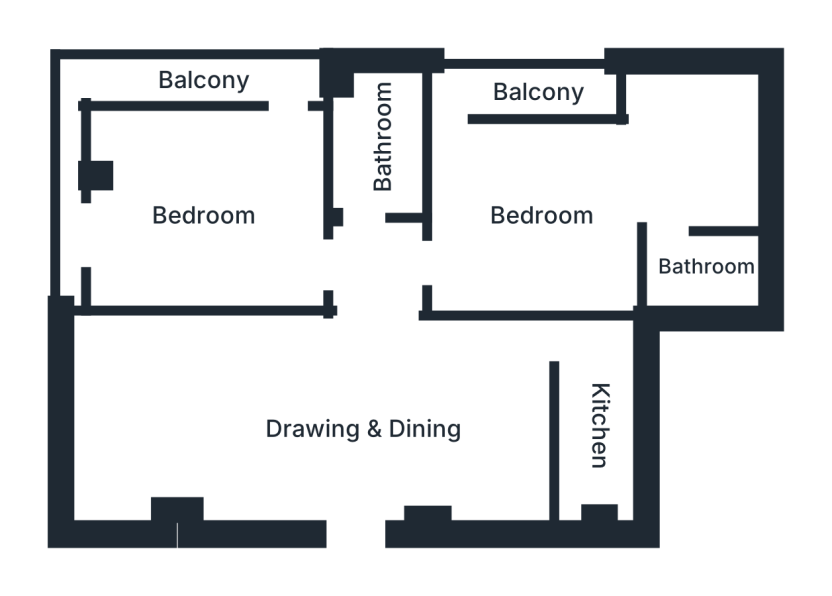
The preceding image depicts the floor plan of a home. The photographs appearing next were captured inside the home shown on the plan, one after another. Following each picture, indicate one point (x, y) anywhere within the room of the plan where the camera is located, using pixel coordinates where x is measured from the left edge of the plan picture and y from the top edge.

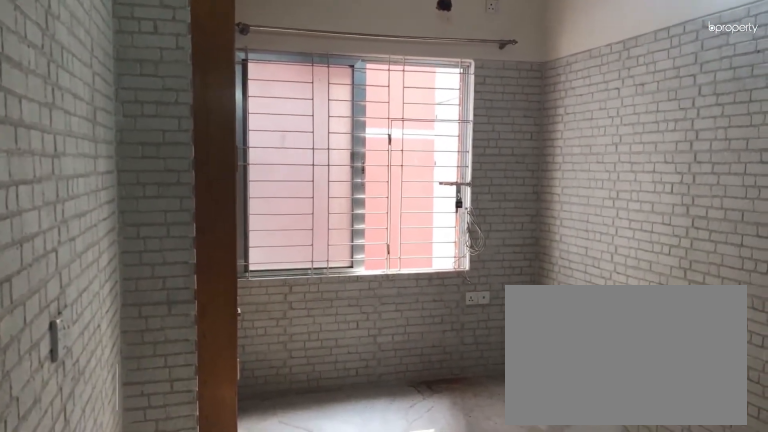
(364, 431)
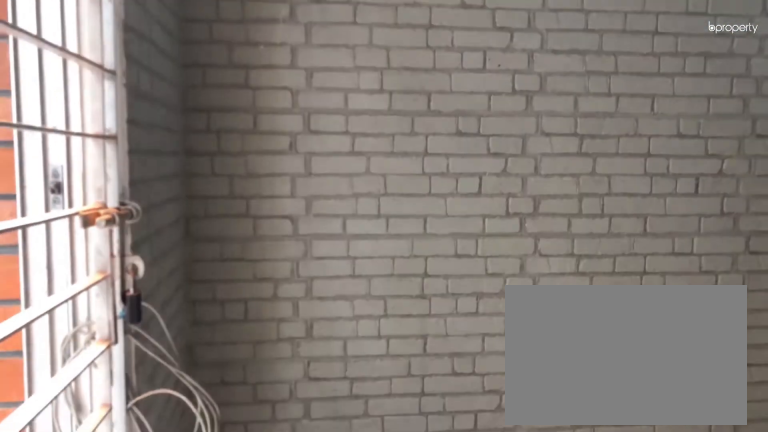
(364, 431)
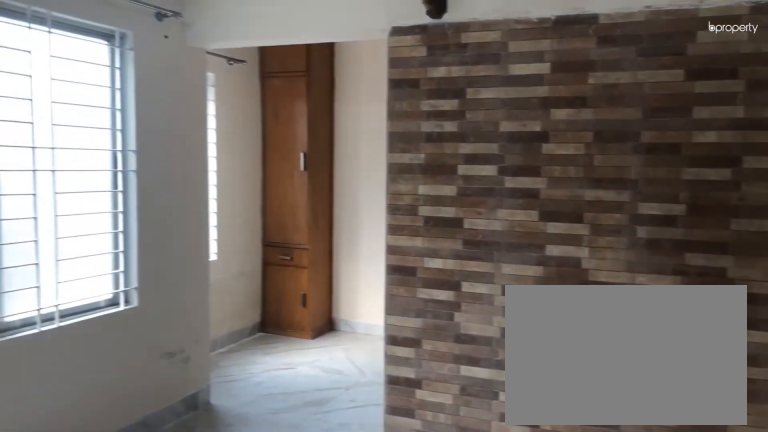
(538, 212)
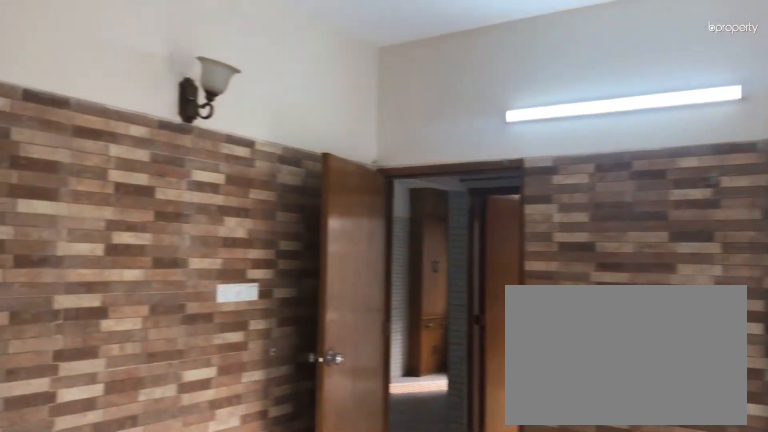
(539, 212)
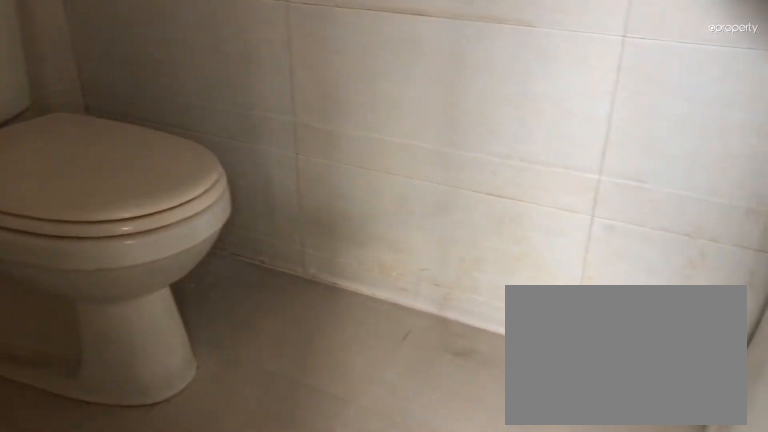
(707, 262)
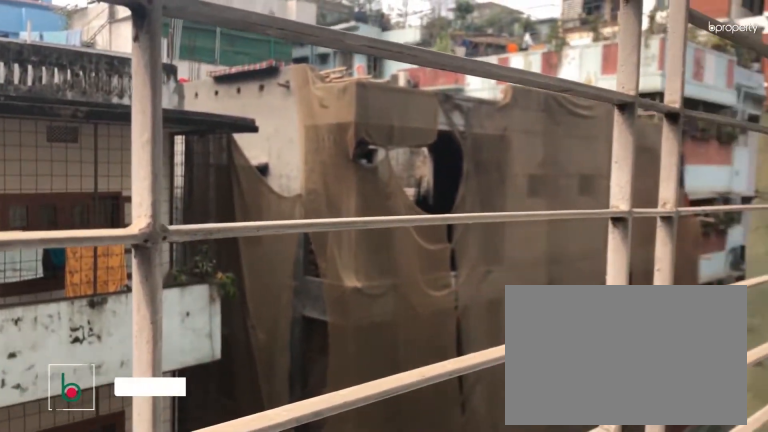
(537, 89)
